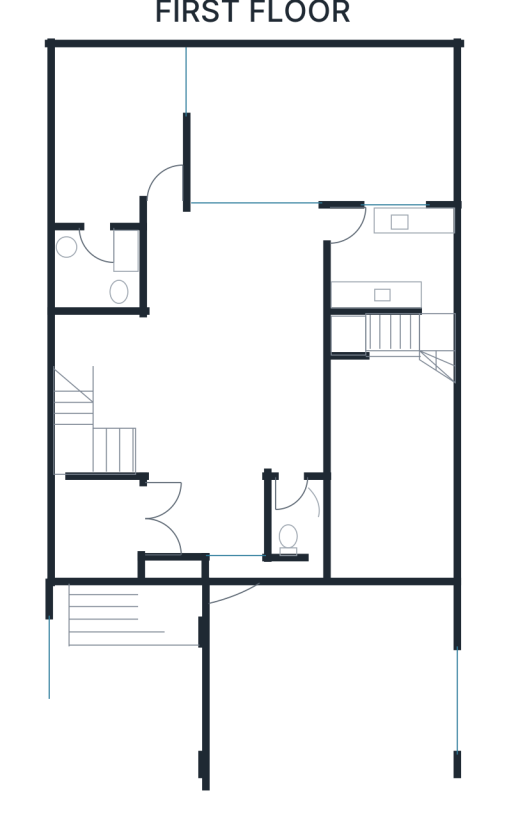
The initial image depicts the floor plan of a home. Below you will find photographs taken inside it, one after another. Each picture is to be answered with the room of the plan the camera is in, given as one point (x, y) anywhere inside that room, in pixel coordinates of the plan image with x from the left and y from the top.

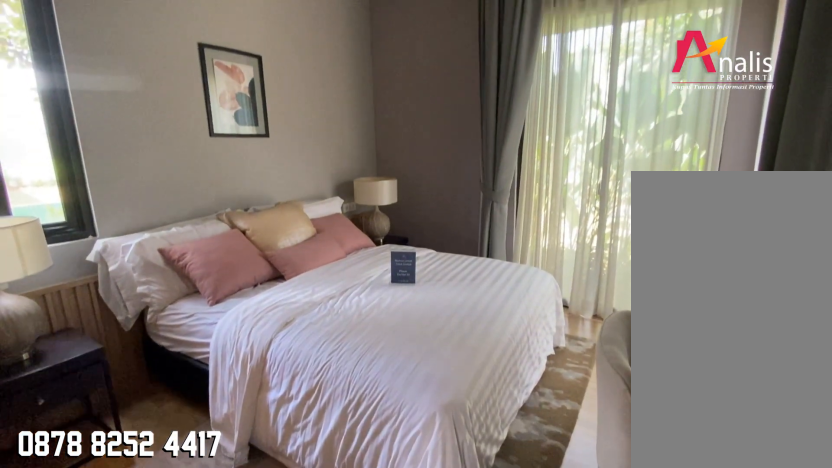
(113, 173)
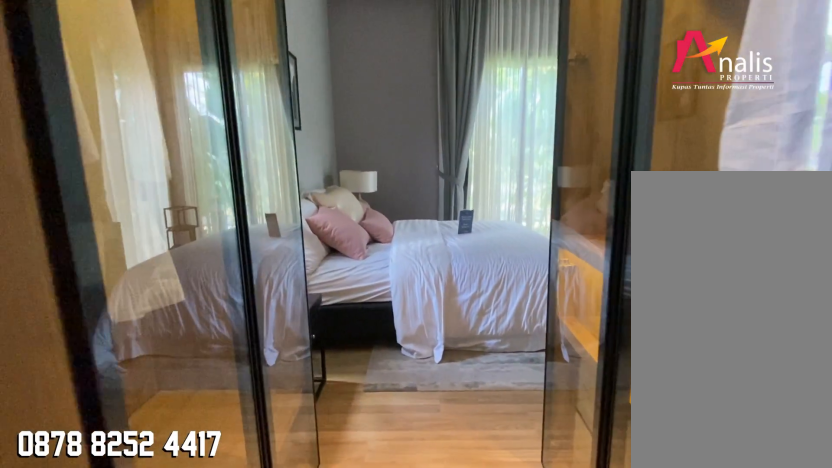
(113, 173)
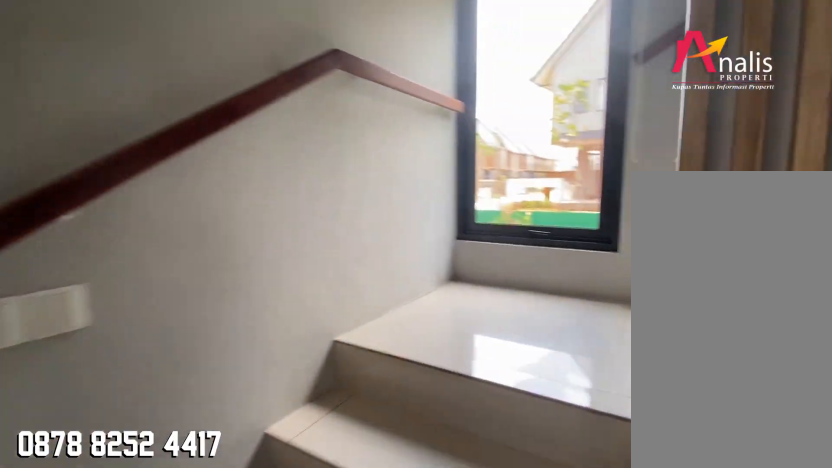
(210, 379)
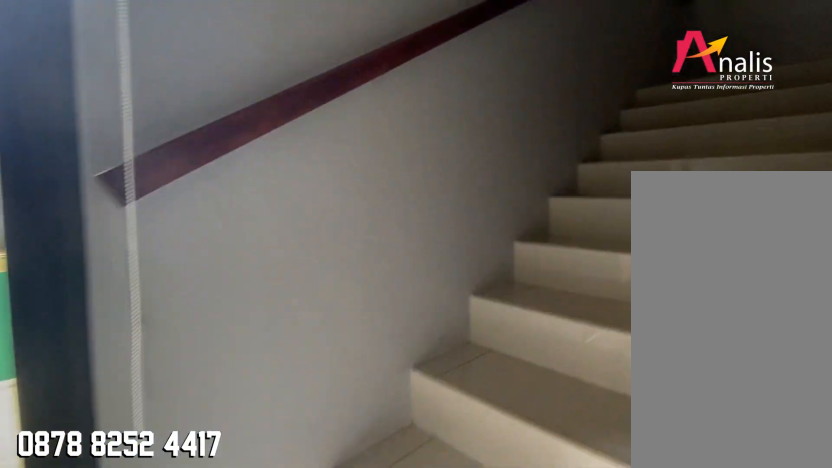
(87, 437)
